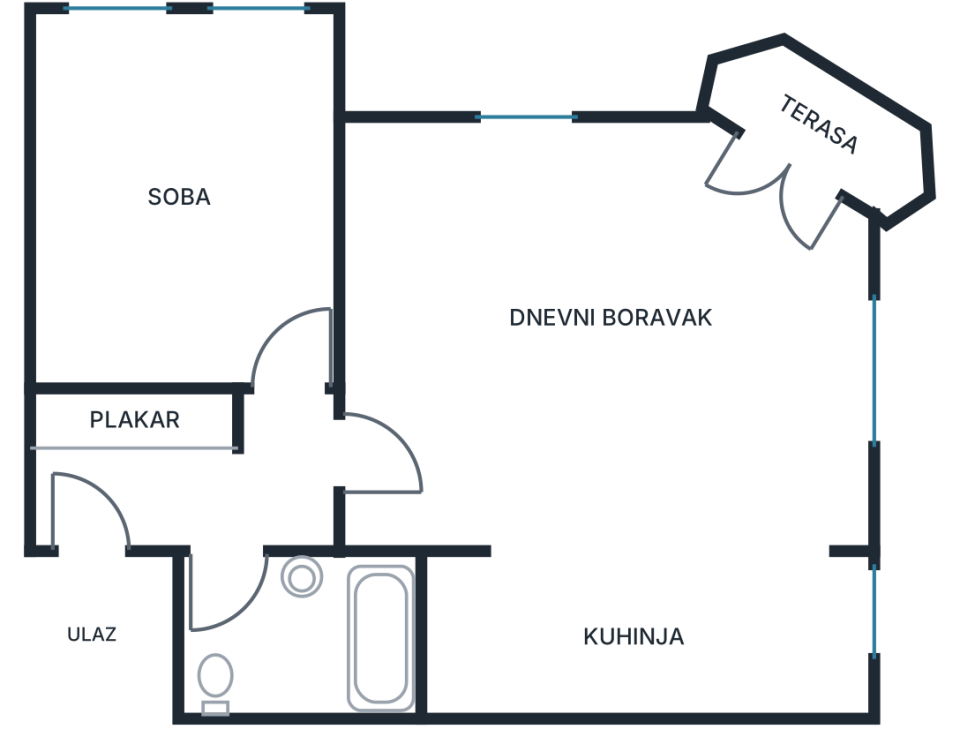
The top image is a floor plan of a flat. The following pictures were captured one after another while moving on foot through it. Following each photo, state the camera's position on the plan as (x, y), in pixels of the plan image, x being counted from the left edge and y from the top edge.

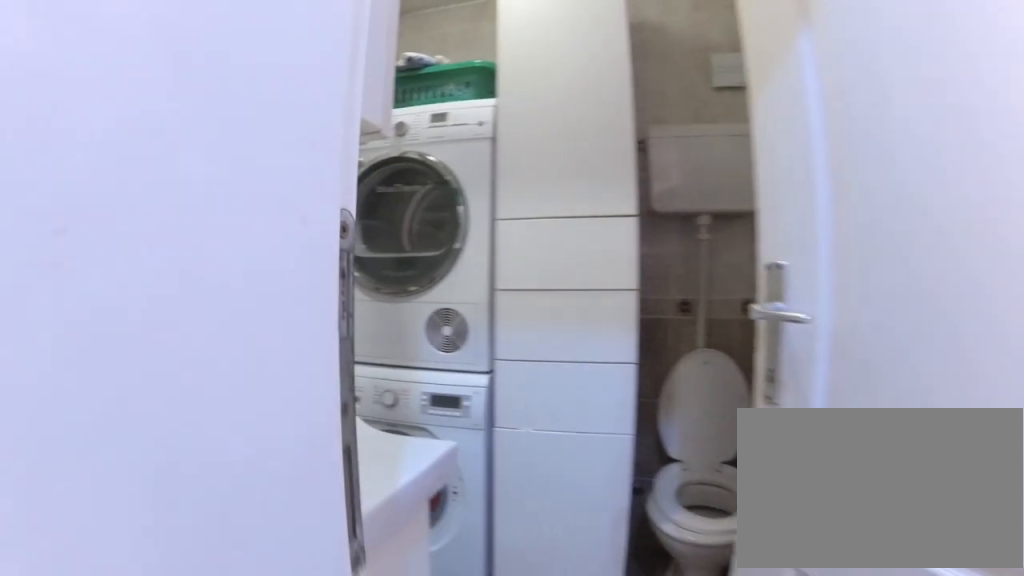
(236, 514)
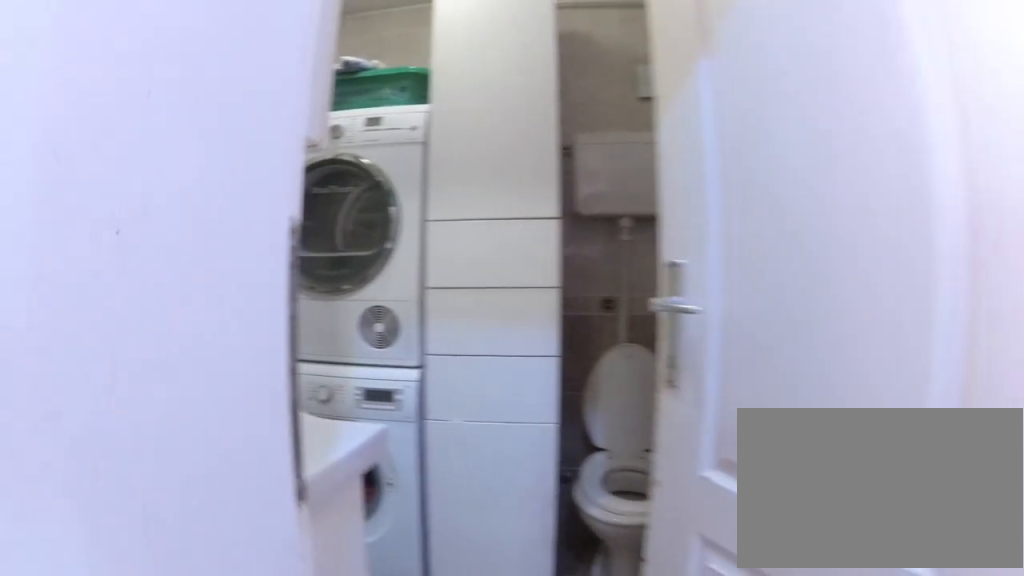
(236, 510)
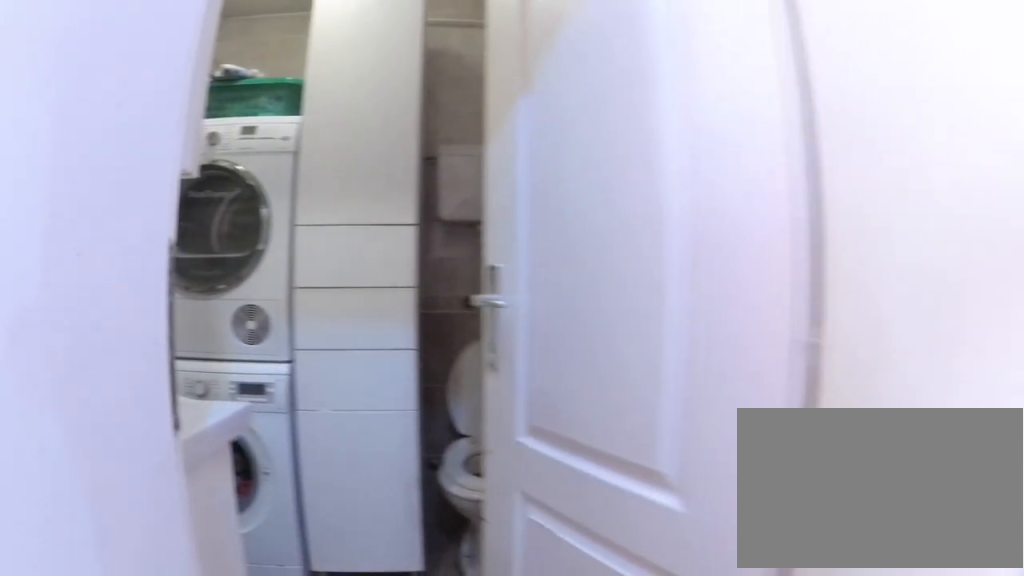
(247, 501)
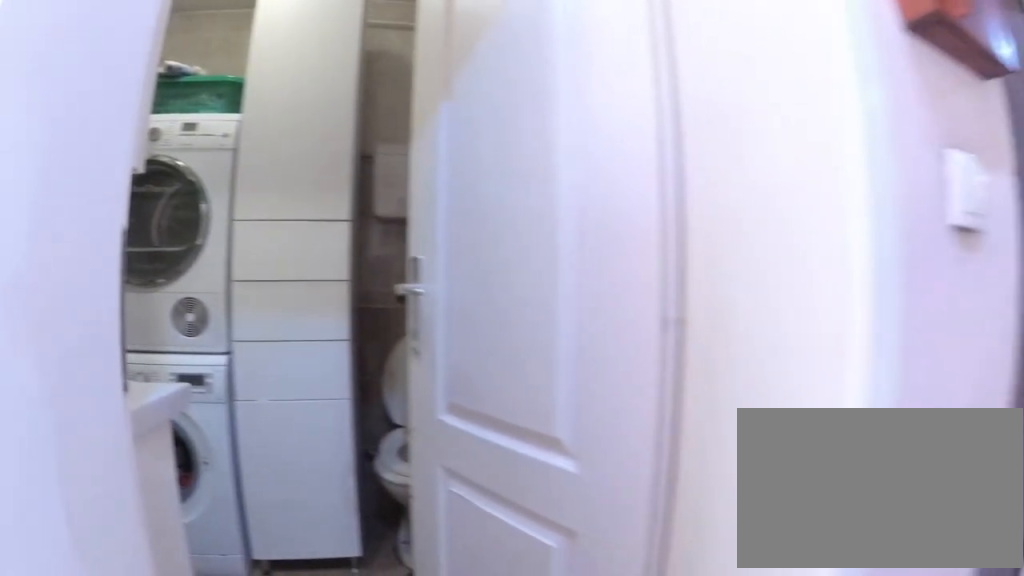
(254, 499)
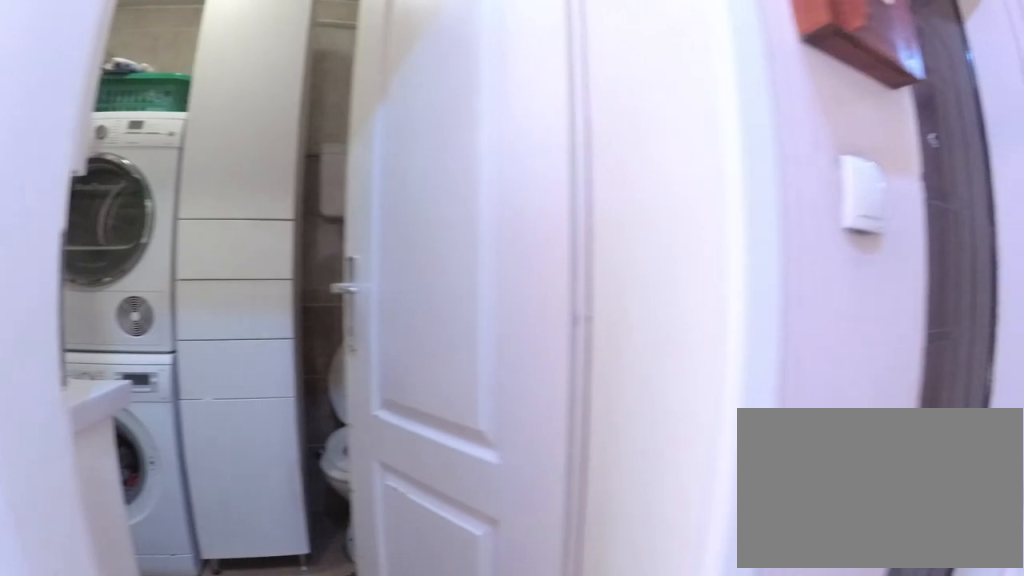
(259, 498)
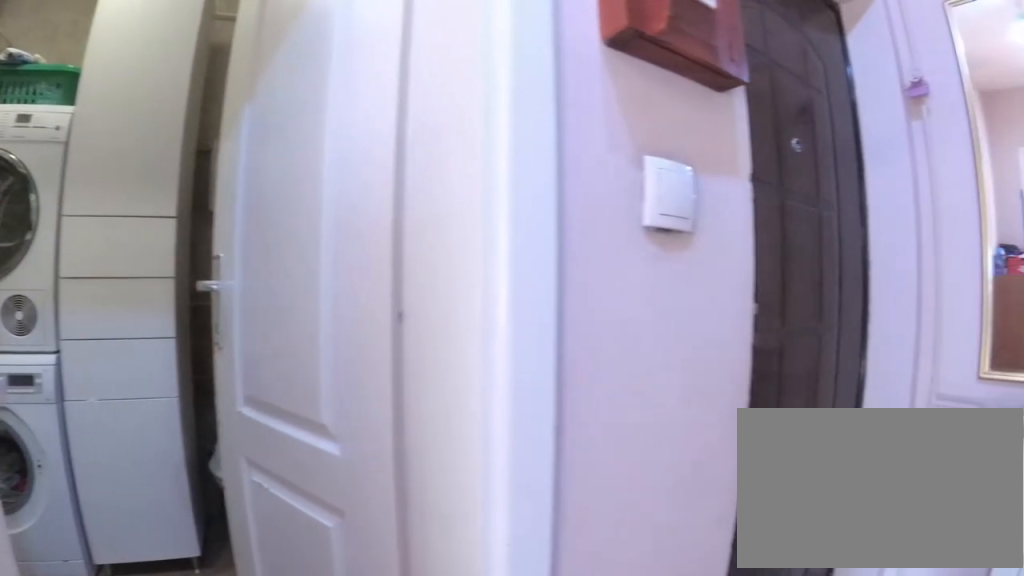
(269, 497)
